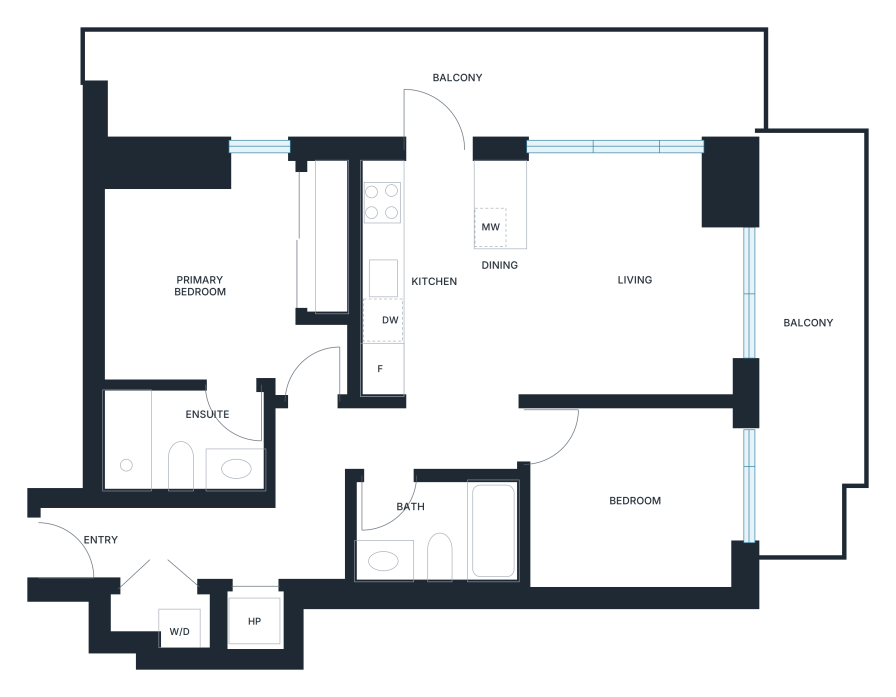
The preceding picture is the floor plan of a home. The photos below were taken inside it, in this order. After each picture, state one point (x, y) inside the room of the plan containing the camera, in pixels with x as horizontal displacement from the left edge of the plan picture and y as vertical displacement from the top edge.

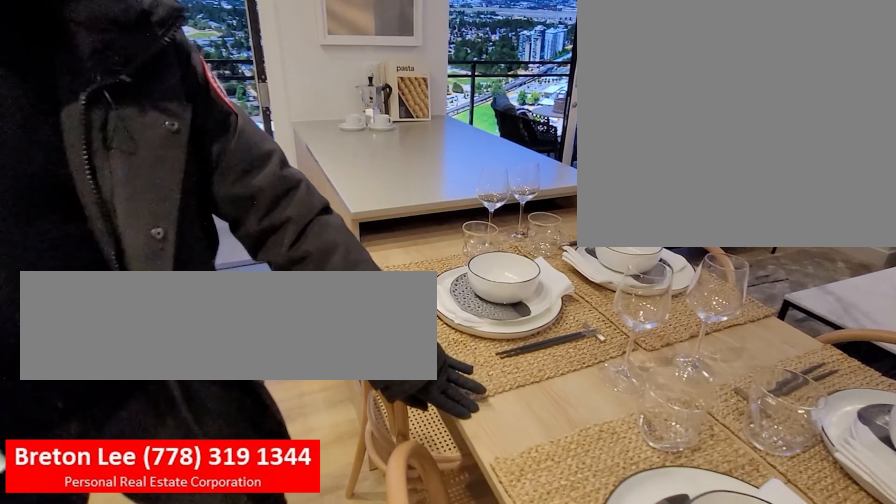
(500, 306)
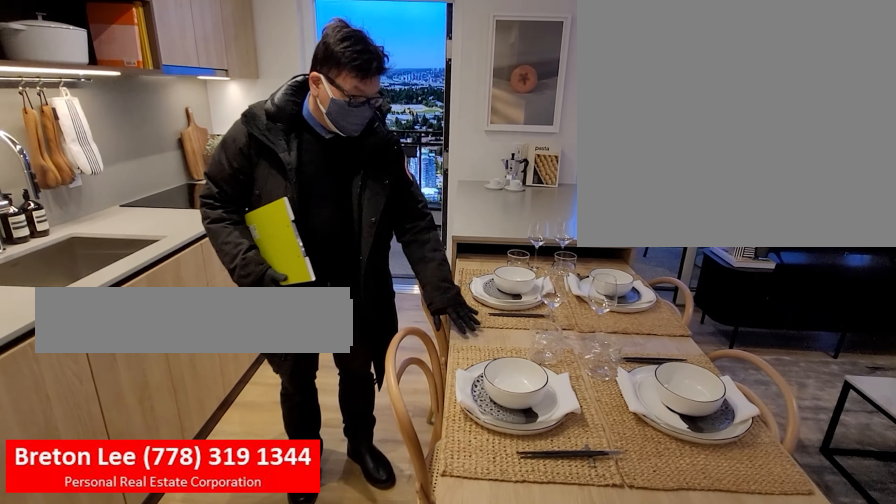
(501, 307)
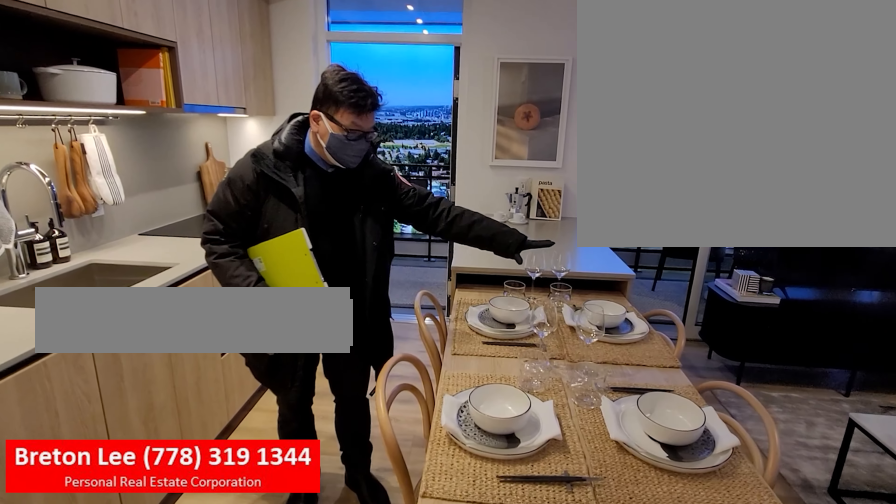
(503, 321)
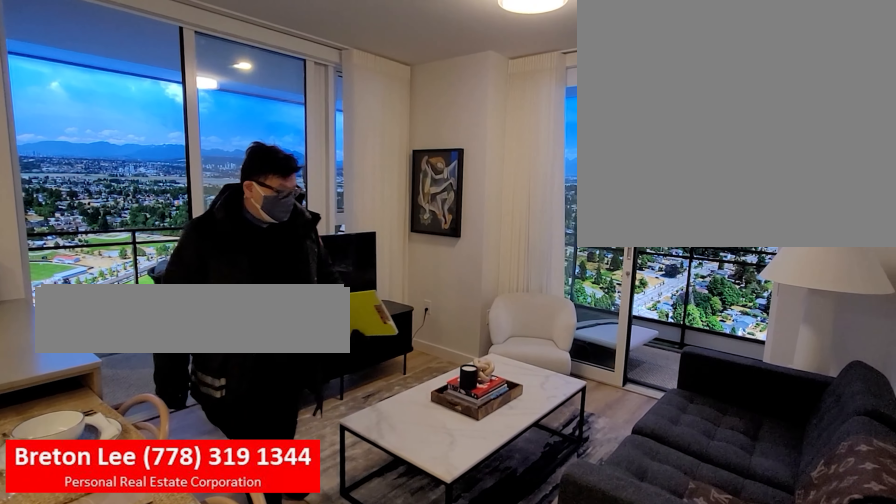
(644, 237)
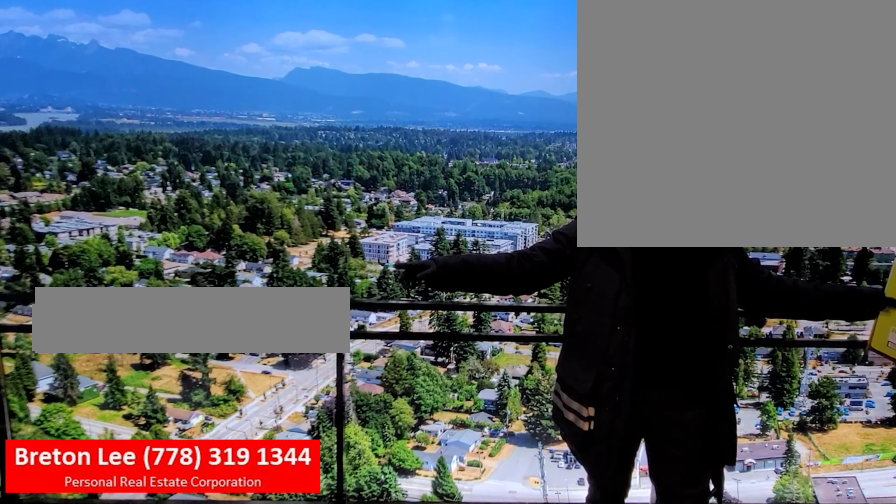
(812, 378)
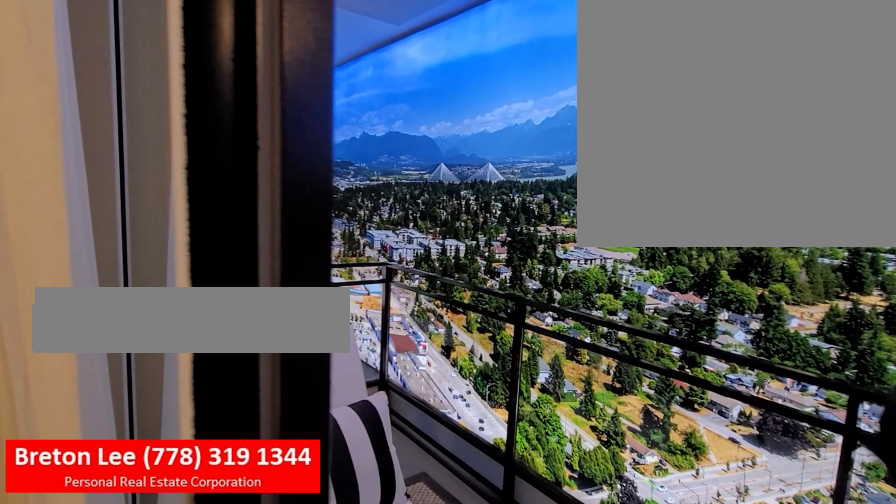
(812, 377)
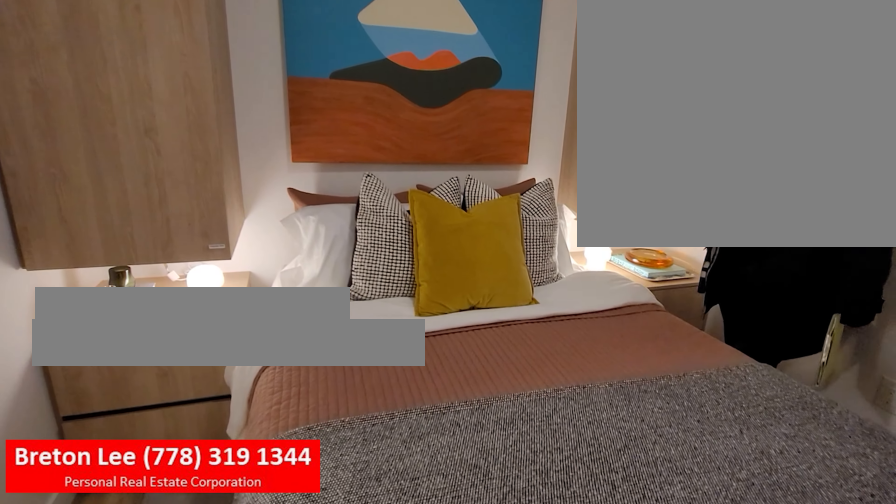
(193, 233)
